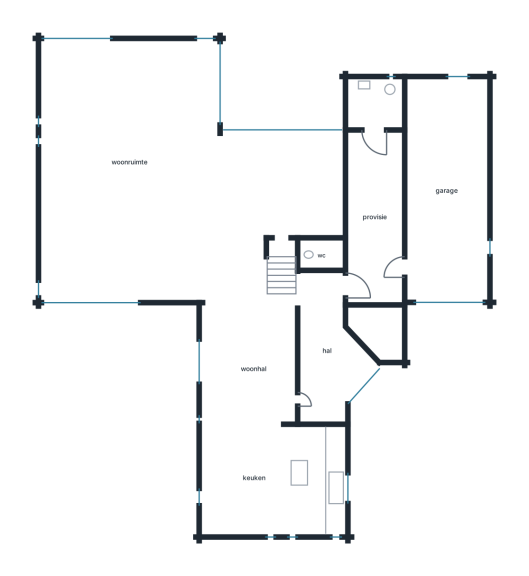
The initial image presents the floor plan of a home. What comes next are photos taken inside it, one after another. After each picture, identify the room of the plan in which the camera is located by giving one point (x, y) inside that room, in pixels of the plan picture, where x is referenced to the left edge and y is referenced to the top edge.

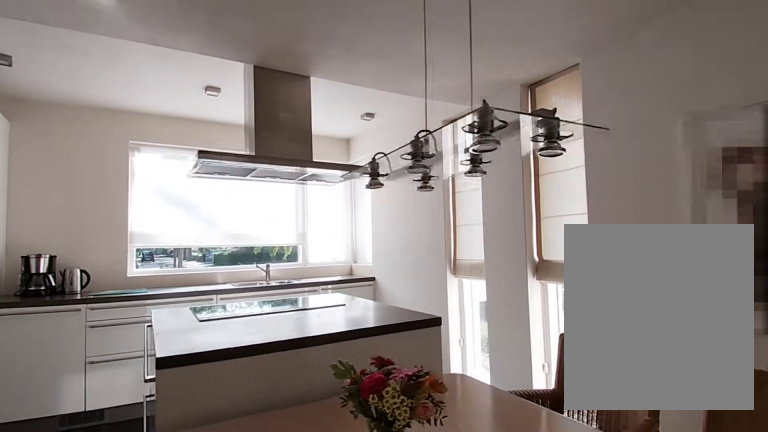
(259, 416)
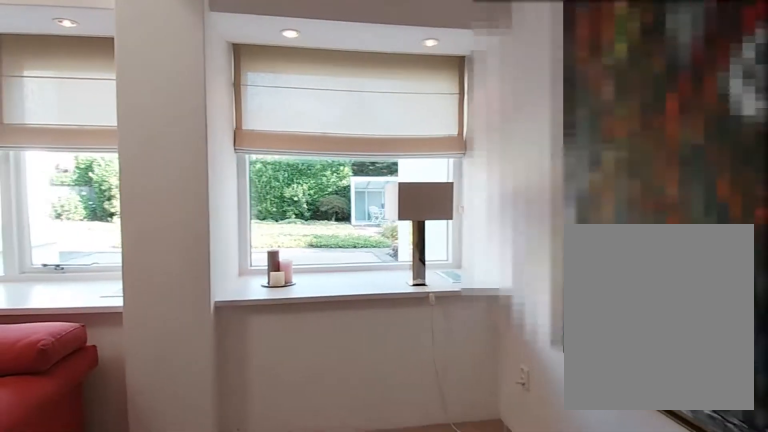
(280, 190)
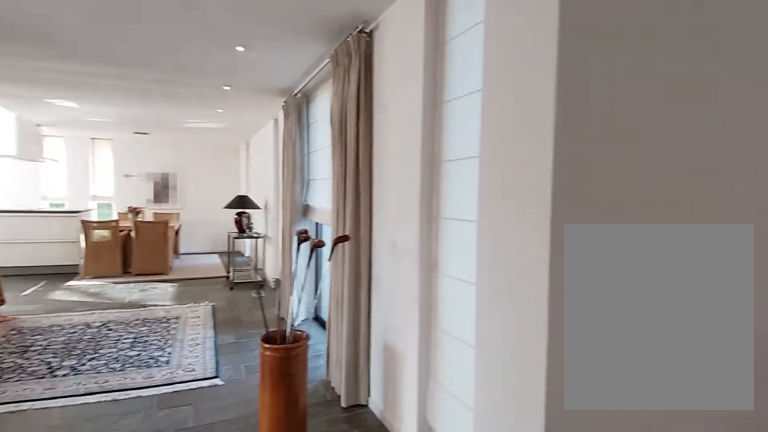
(260, 416)
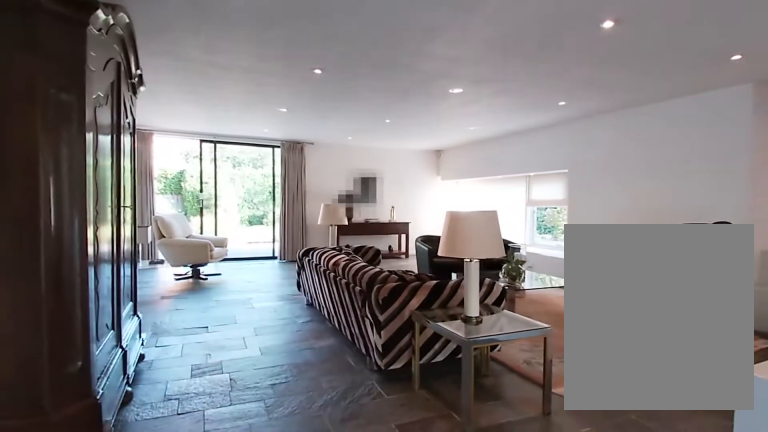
(127, 169)
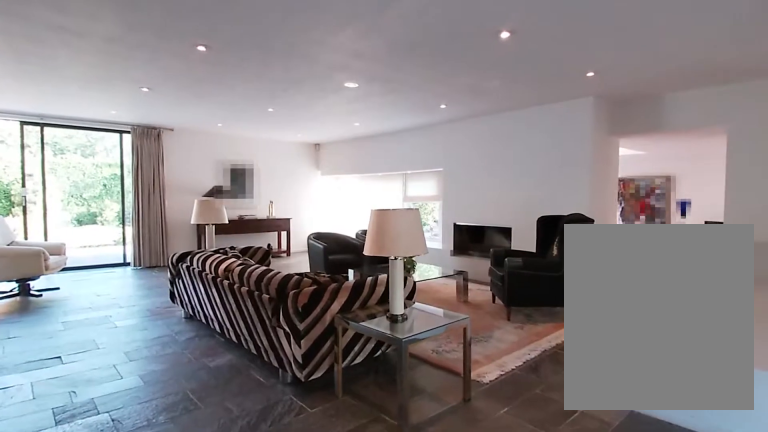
(127, 169)
